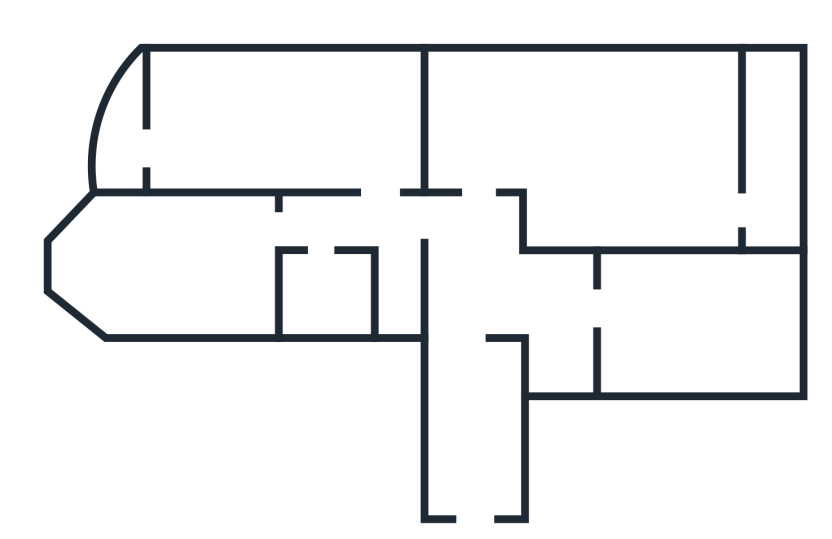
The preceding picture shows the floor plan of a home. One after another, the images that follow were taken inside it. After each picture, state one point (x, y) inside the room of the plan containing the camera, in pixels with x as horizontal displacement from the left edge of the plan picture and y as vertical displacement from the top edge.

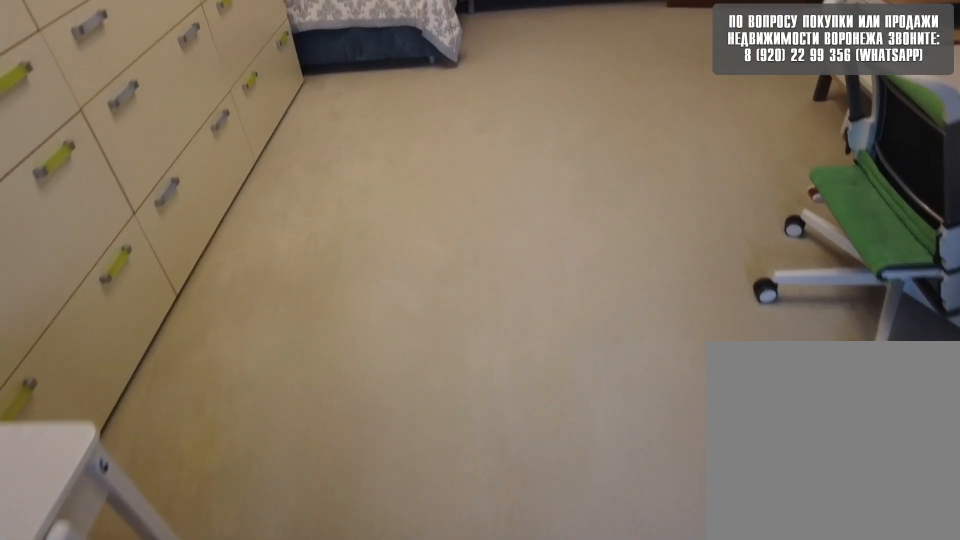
(193, 145)
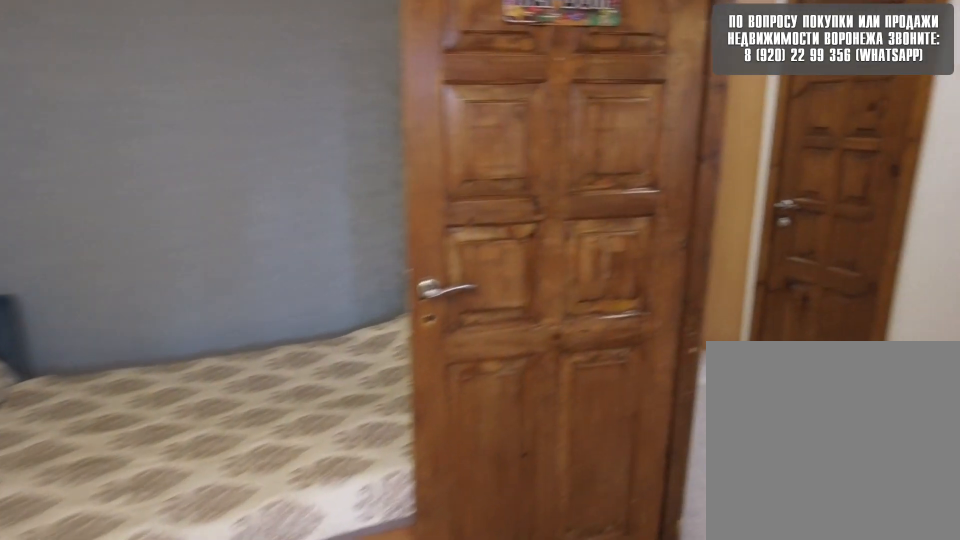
(316, 162)
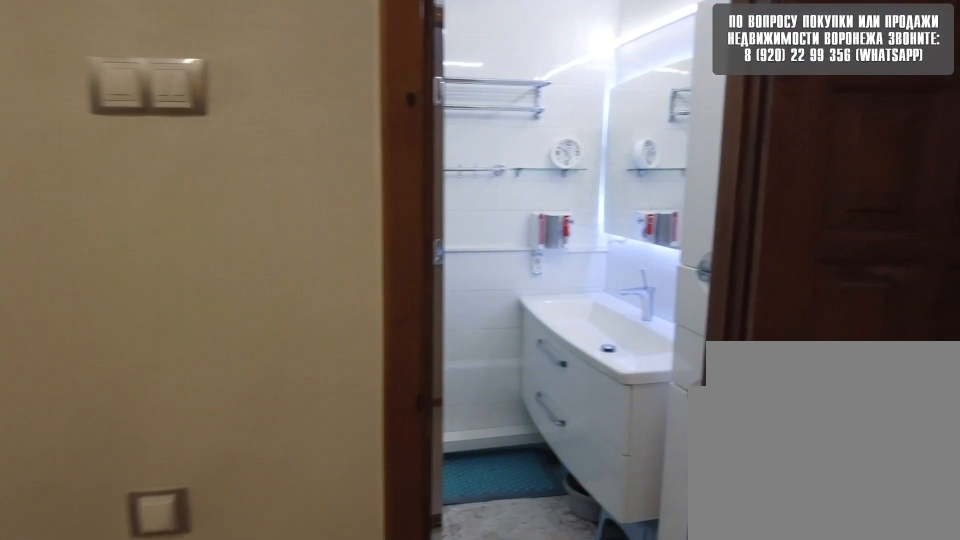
(397, 208)
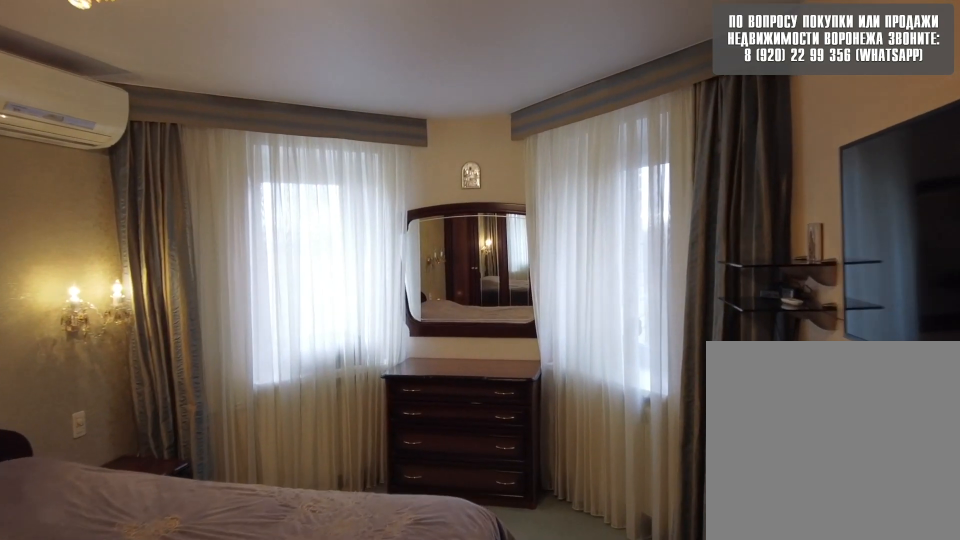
(193, 258)
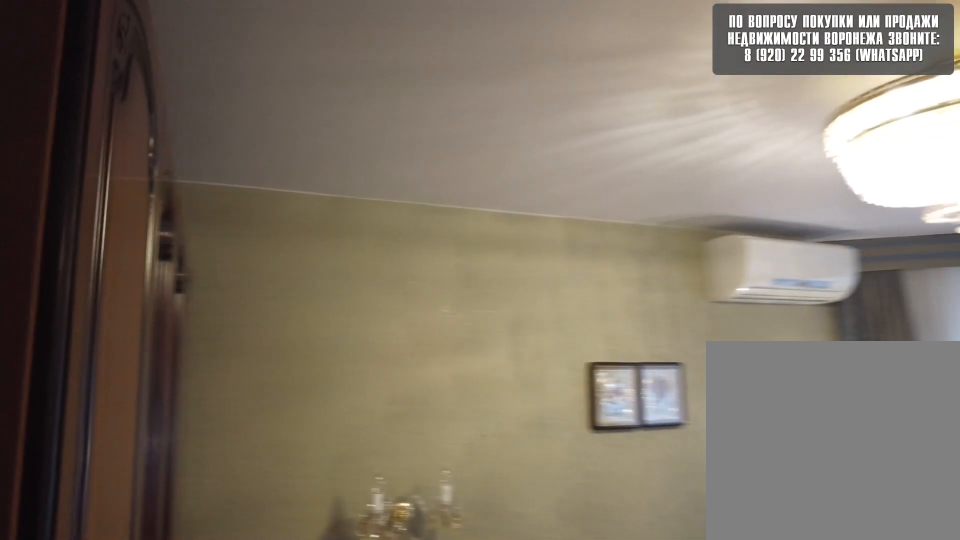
(193, 258)
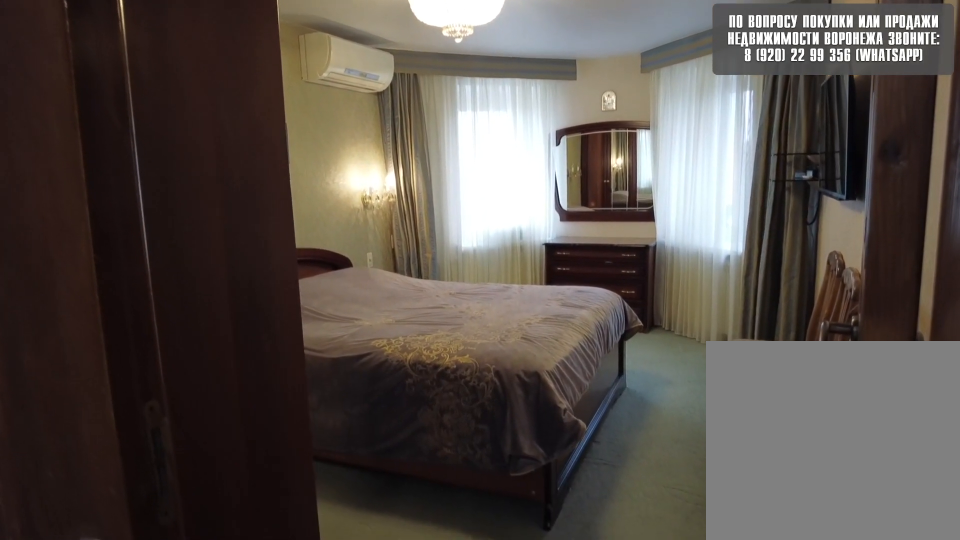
(320, 243)
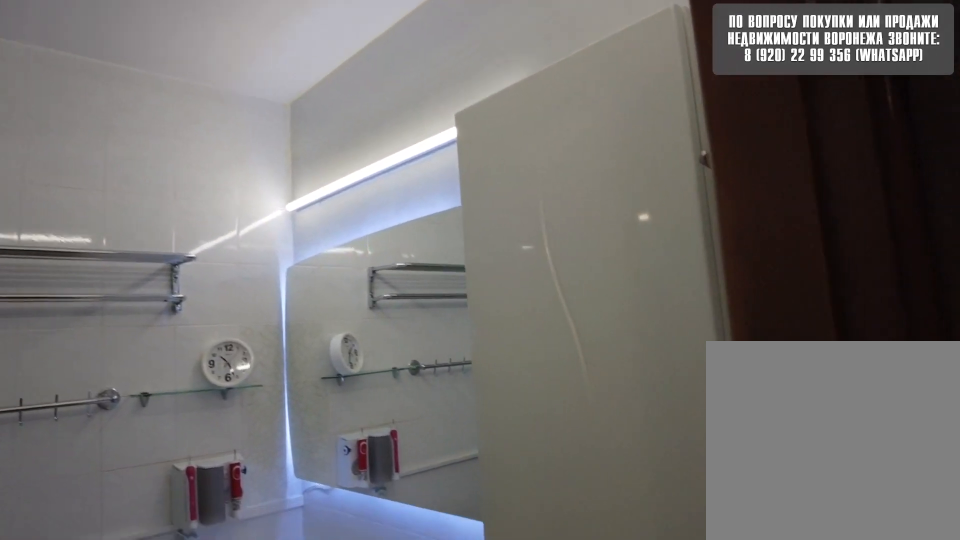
(320, 243)
